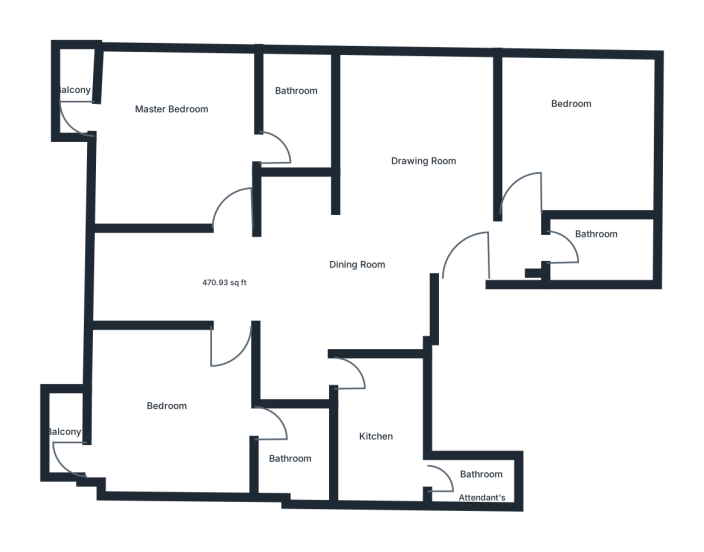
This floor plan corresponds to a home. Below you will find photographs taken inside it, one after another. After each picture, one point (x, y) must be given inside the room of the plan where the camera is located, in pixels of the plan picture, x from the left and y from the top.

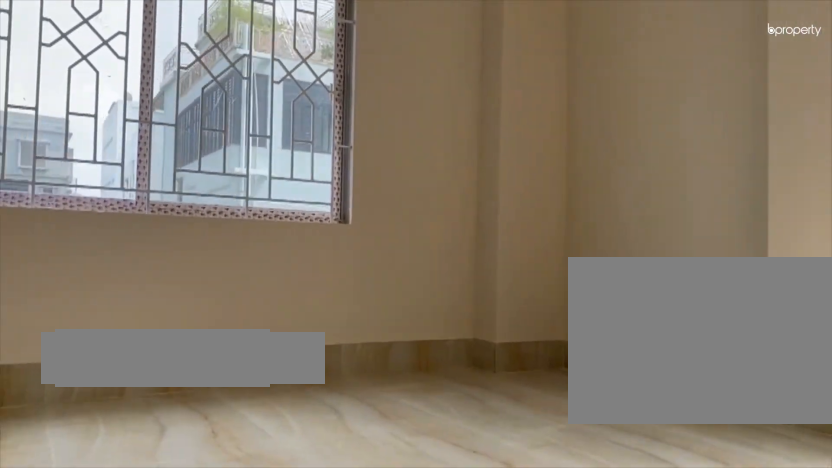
(587, 140)
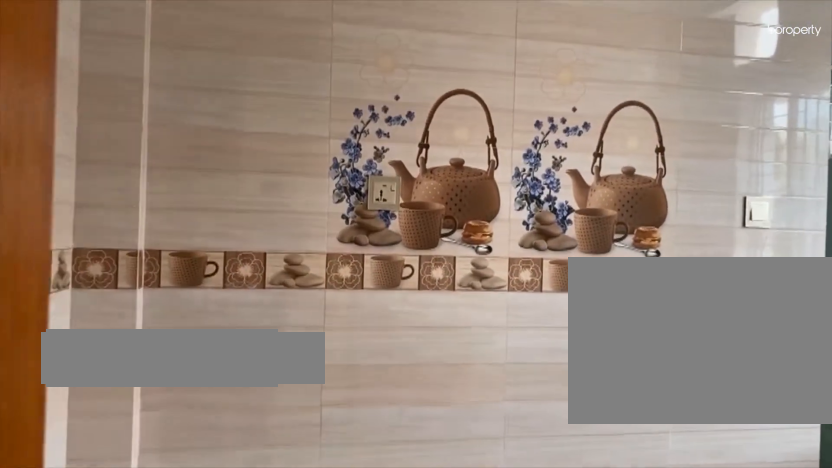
(378, 438)
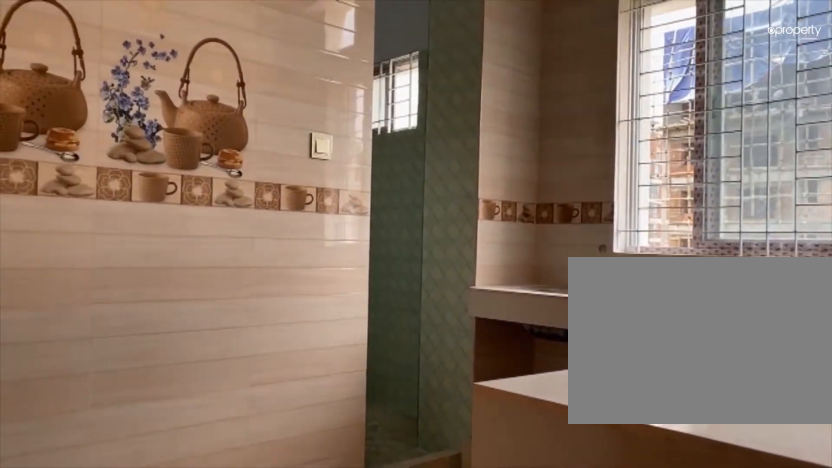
(378, 438)
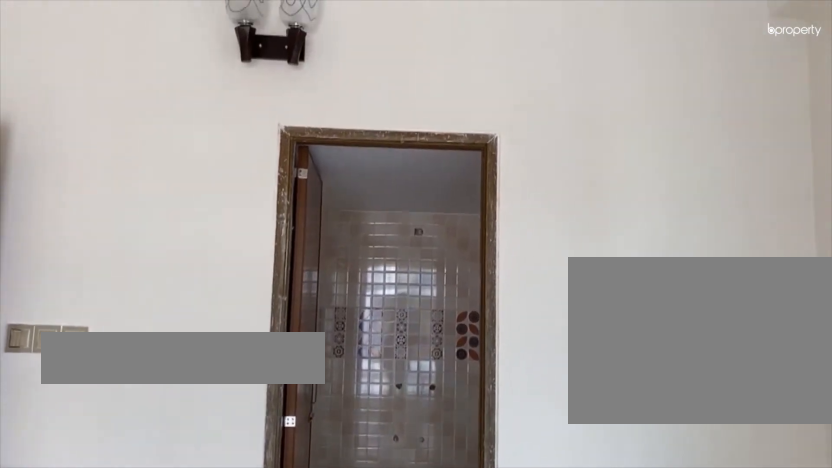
(175, 405)
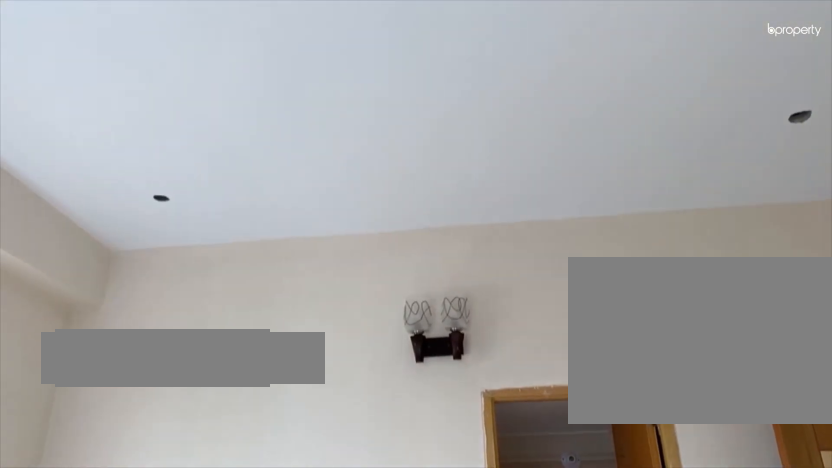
(174, 140)
